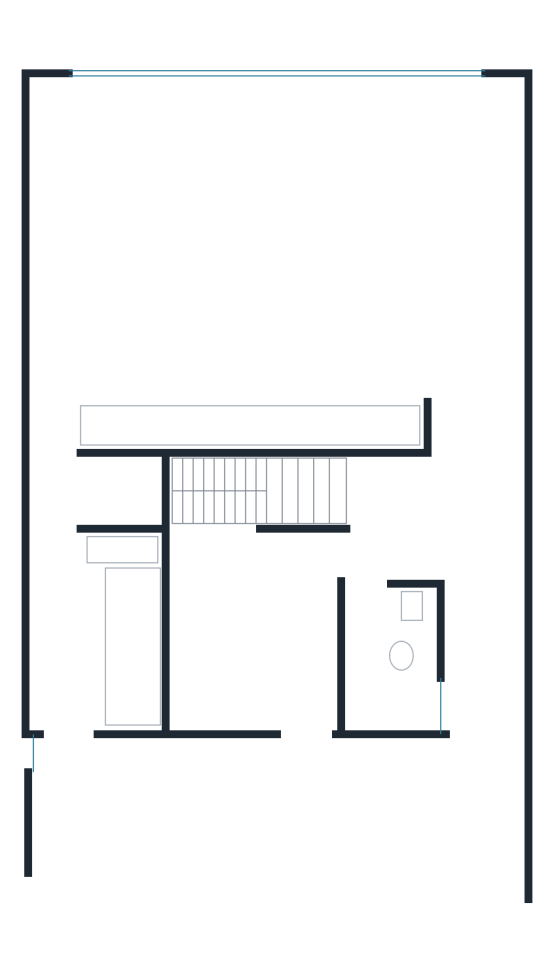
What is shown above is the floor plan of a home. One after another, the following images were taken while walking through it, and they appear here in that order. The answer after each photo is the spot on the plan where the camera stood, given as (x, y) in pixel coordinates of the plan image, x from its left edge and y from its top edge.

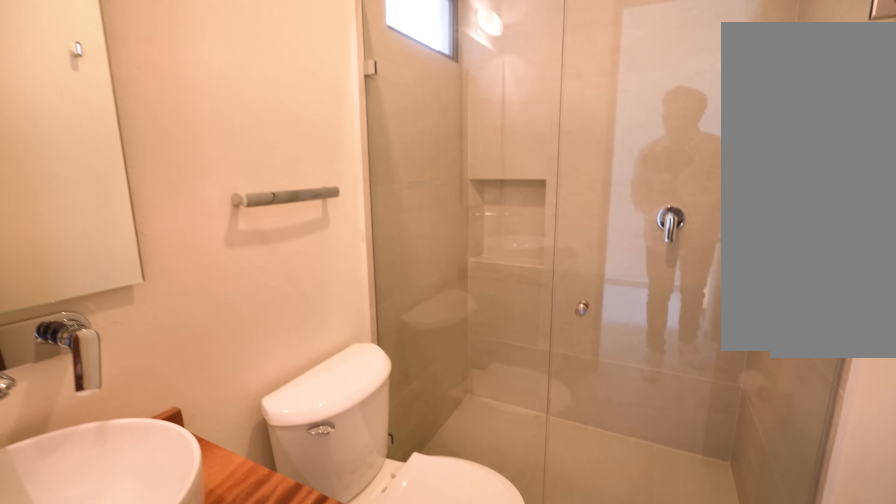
(370, 592)
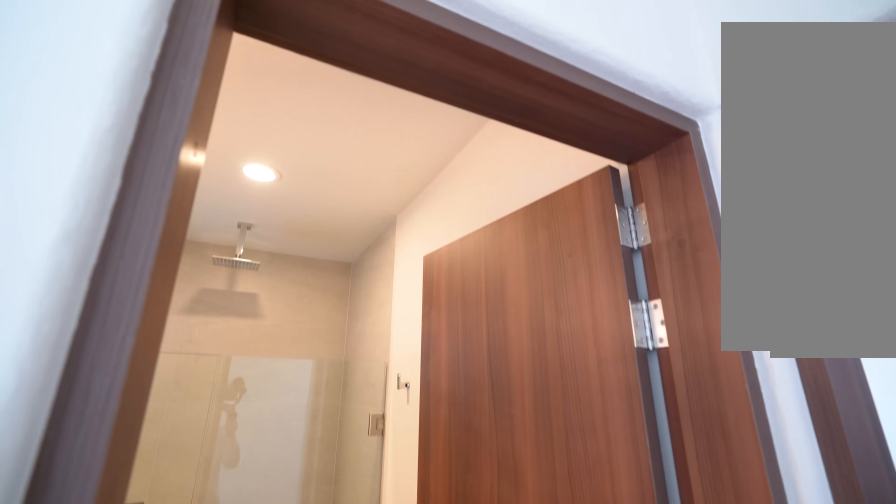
(368, 595)
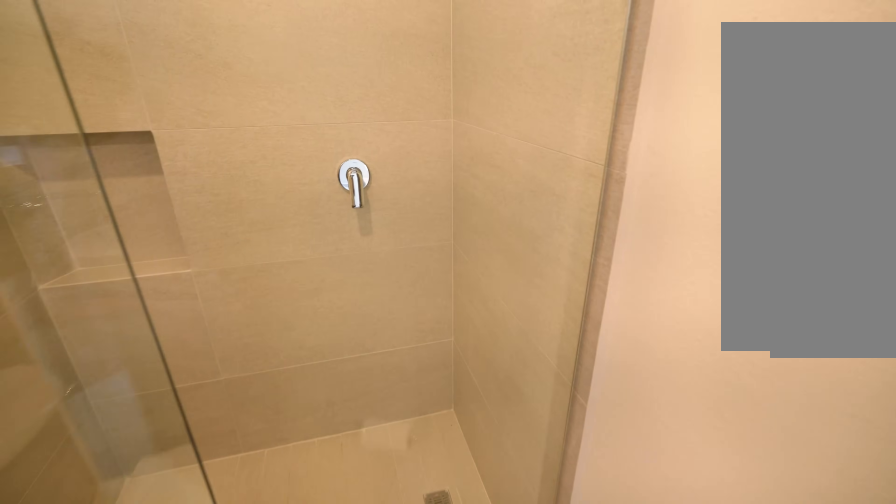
(369, 623)
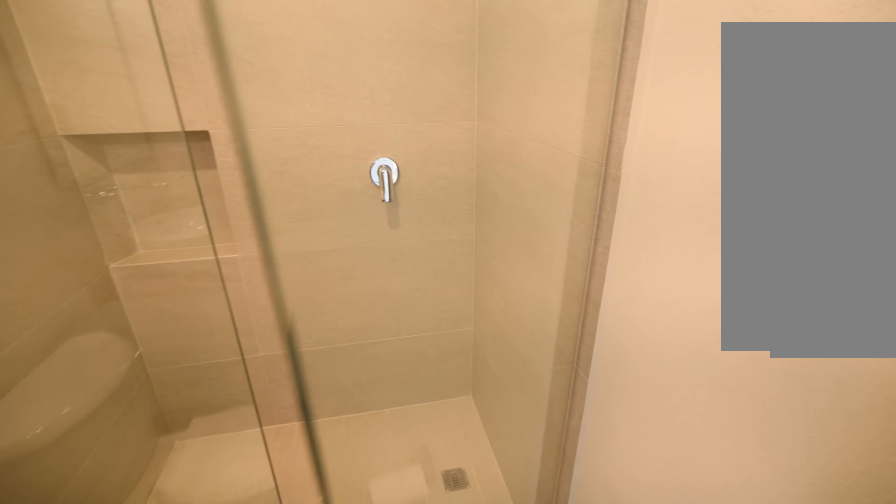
(365, 628)
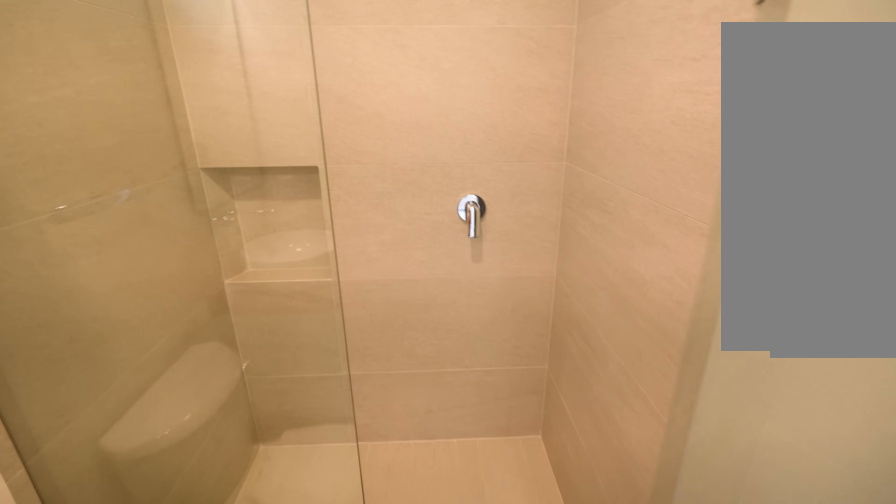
(365, 633)
